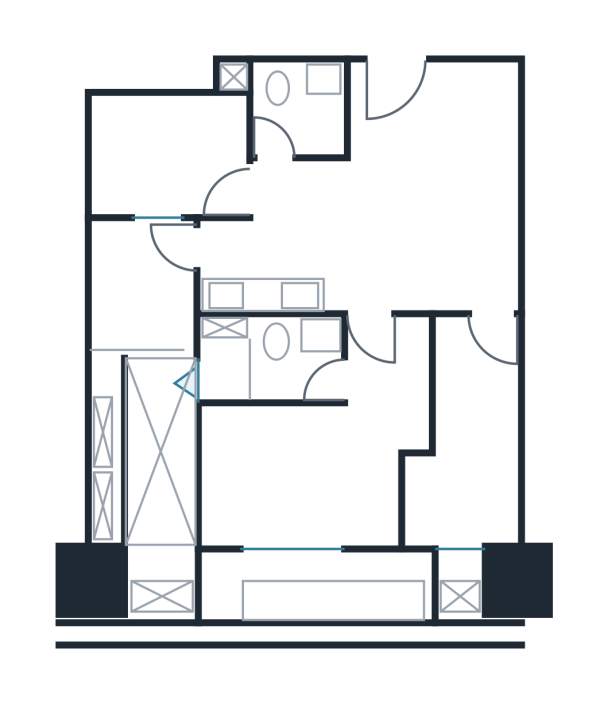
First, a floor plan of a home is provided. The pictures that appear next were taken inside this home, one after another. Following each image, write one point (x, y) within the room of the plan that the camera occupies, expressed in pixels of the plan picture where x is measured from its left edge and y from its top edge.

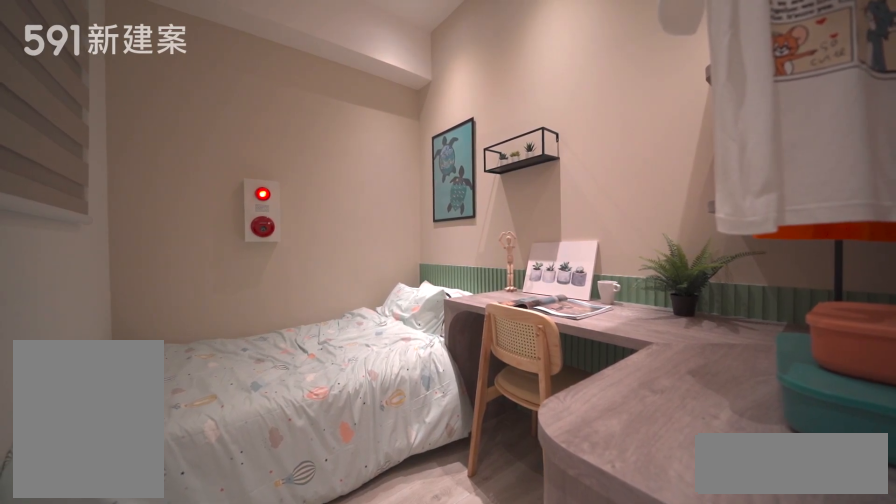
(164, 152)
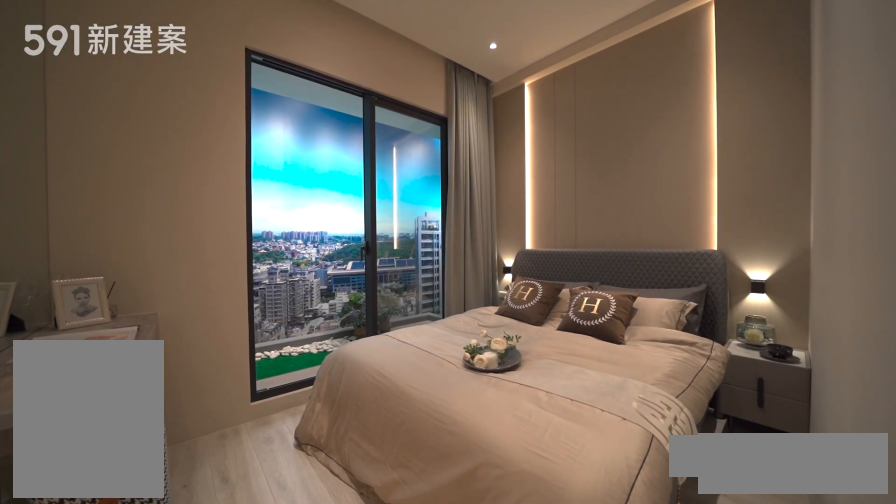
(316, 455)
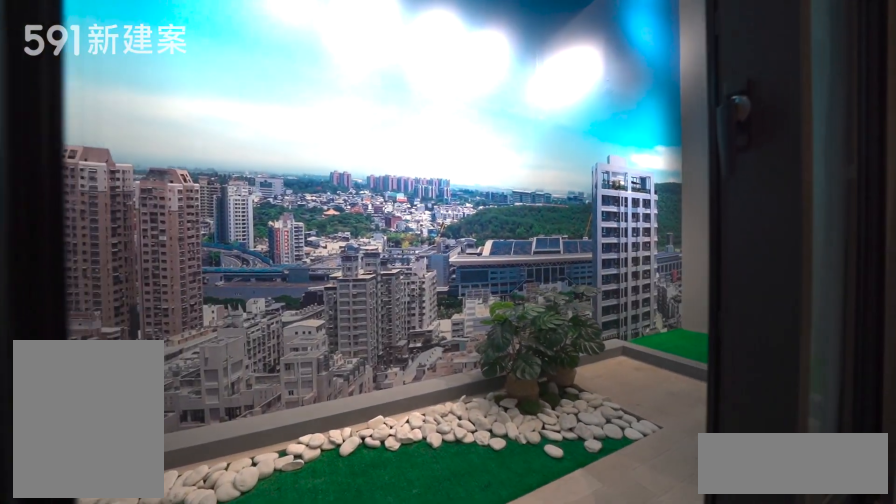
(312, 586)
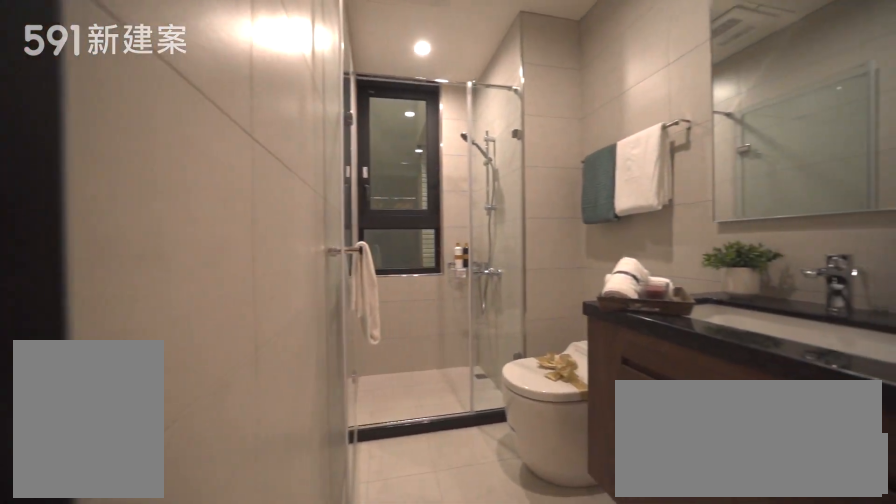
(269, 361)
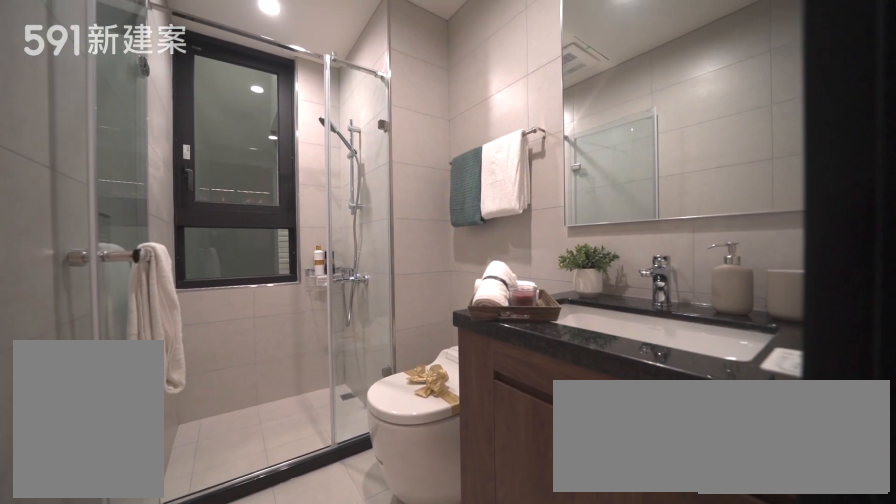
(269, 361)
